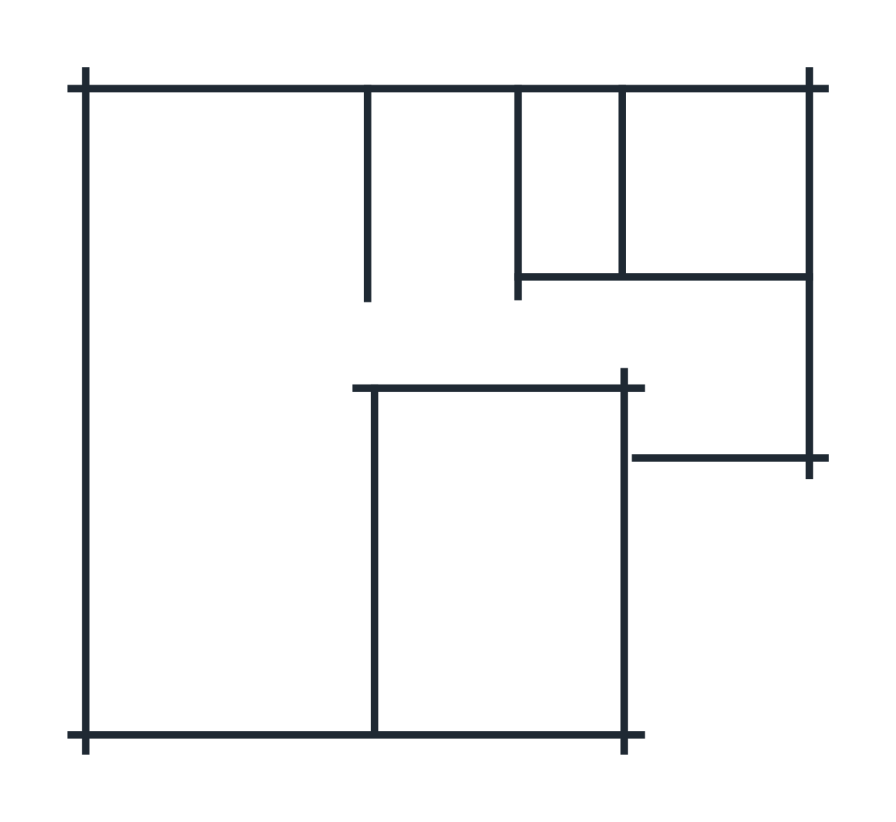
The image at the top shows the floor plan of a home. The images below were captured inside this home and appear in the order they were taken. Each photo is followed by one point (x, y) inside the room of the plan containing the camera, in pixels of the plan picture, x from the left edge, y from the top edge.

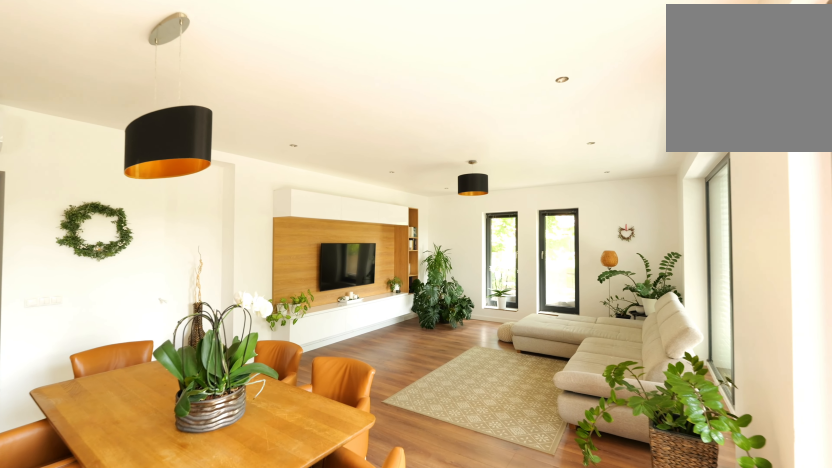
(218, 397)
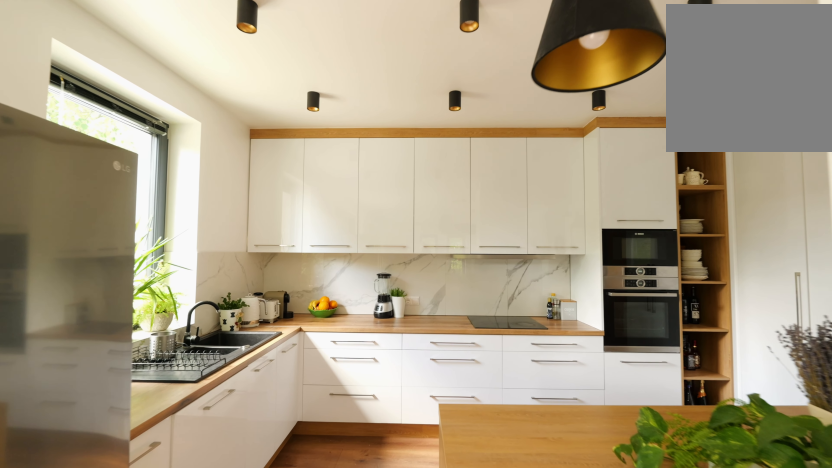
(218, 397)
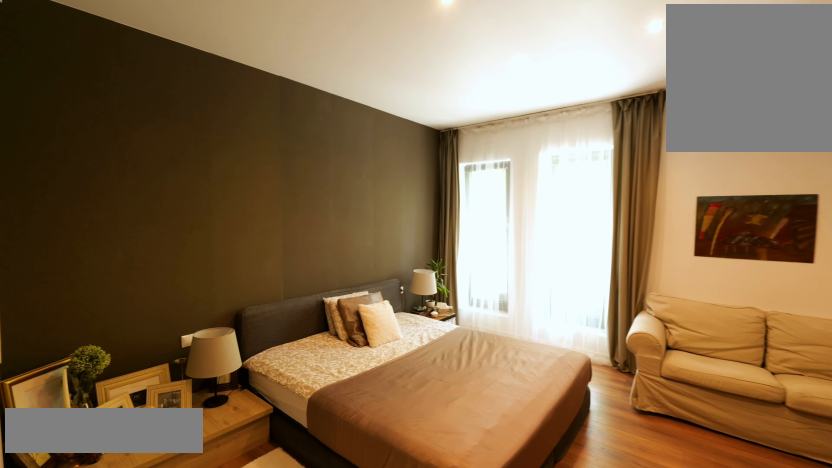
(506, 532)
